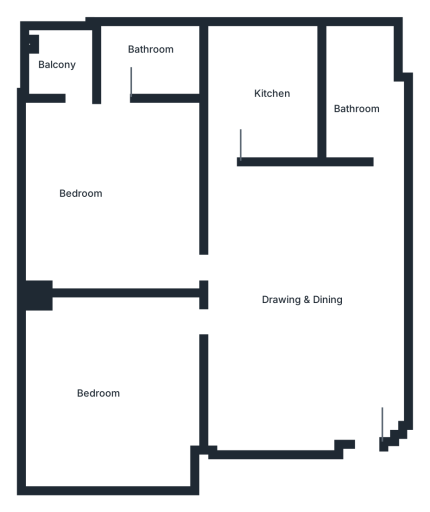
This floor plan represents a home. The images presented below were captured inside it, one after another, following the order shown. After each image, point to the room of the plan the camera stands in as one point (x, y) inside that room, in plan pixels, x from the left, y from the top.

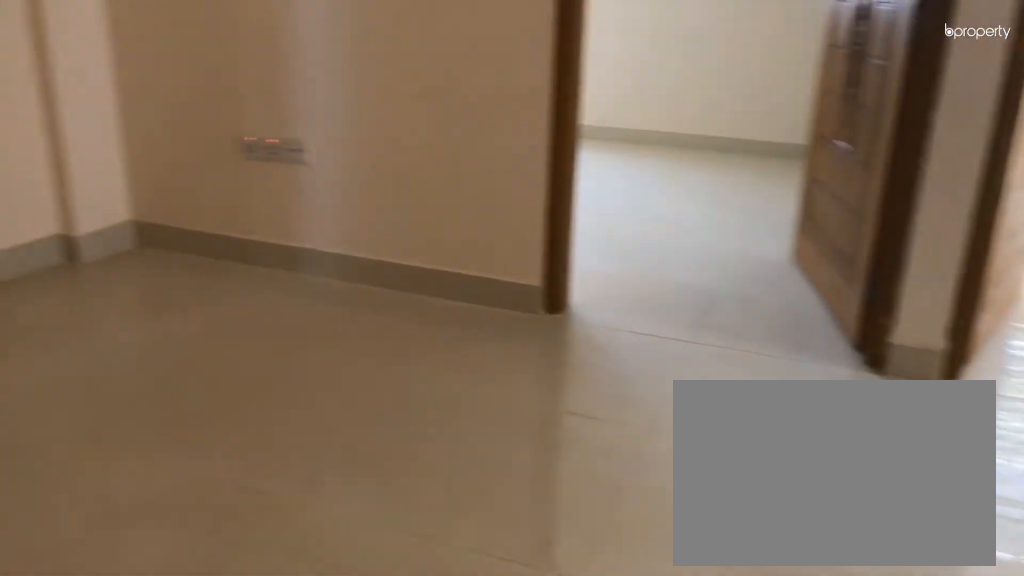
(315, 284)
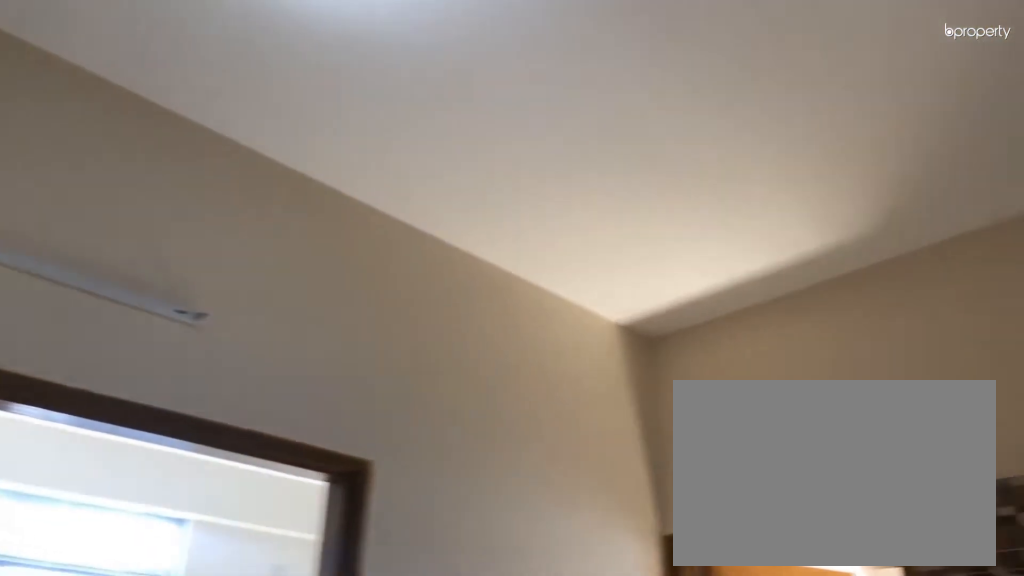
(315, 284)
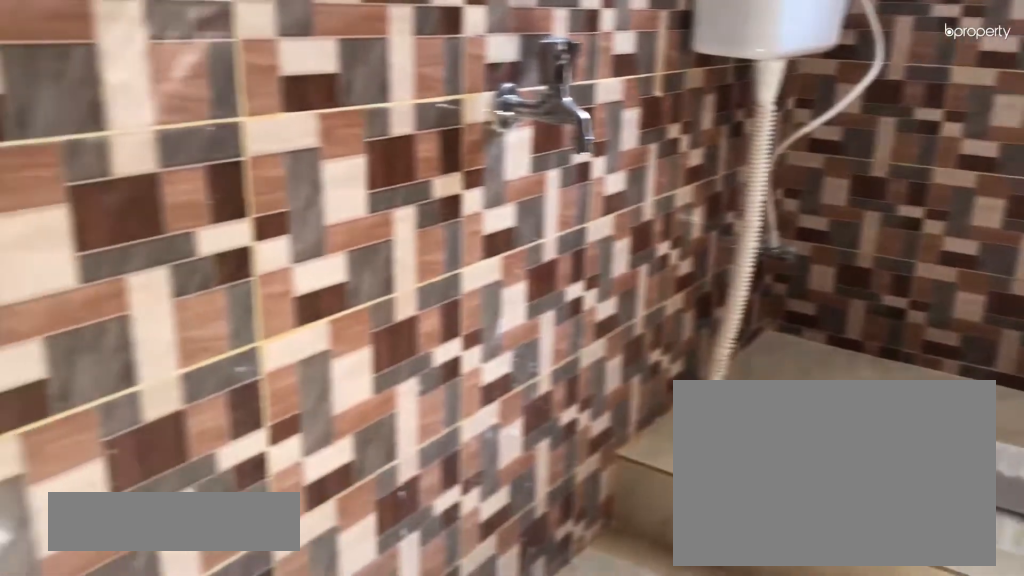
(368, 116)
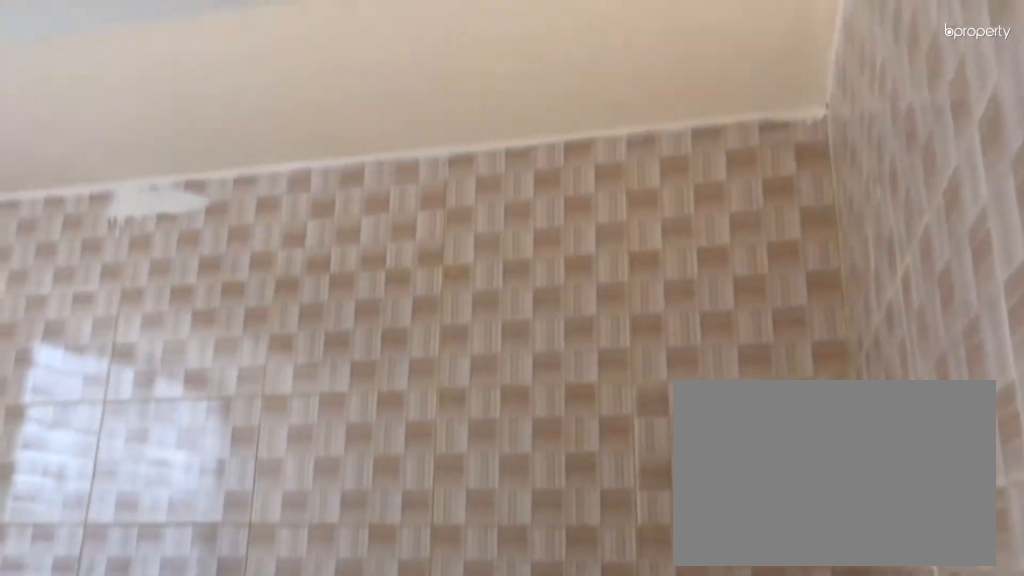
(264, 98)
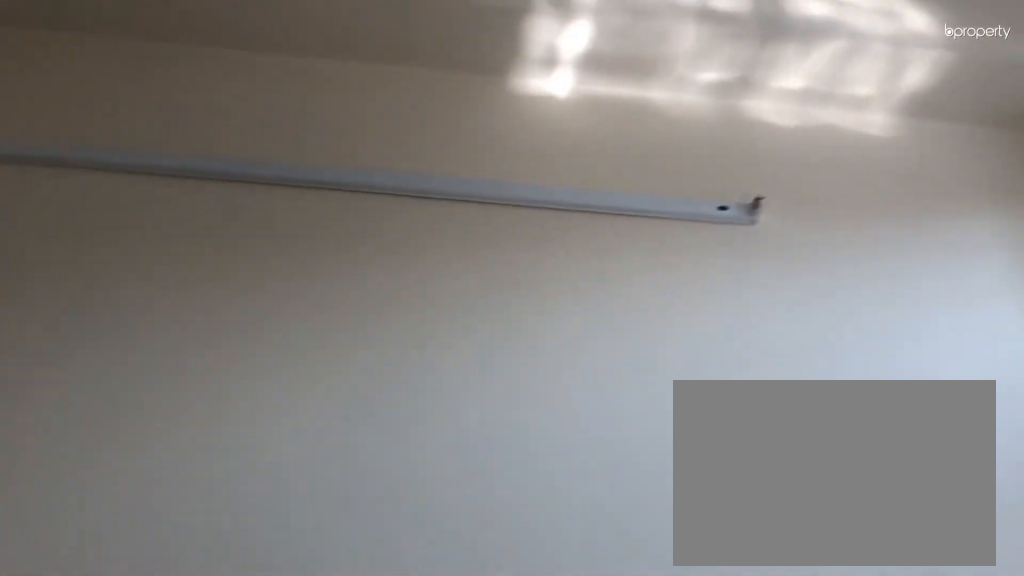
(118, 177)
